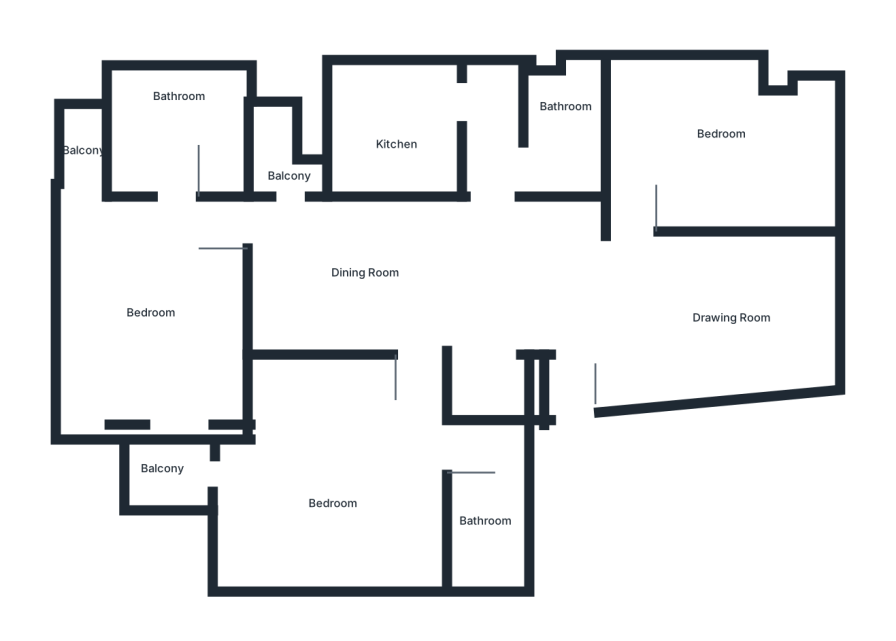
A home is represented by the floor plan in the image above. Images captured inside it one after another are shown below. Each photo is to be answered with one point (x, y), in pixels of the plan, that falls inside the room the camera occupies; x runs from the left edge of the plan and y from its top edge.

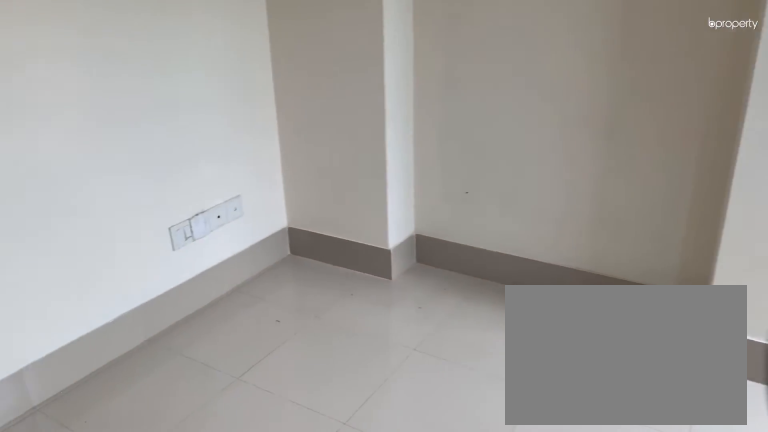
(169, 321)
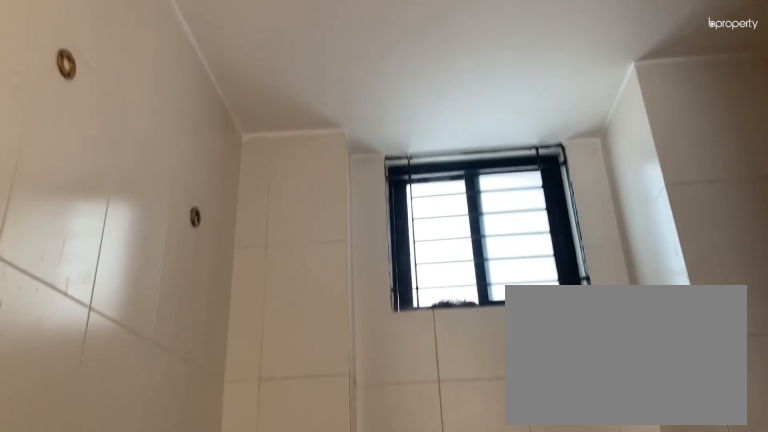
(178, 132)
